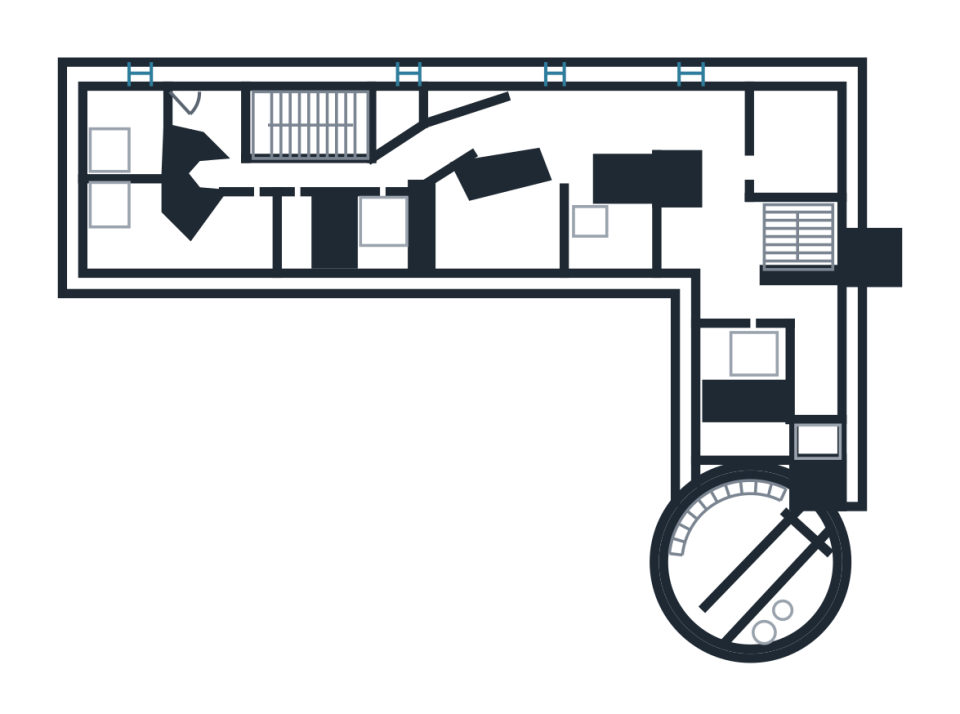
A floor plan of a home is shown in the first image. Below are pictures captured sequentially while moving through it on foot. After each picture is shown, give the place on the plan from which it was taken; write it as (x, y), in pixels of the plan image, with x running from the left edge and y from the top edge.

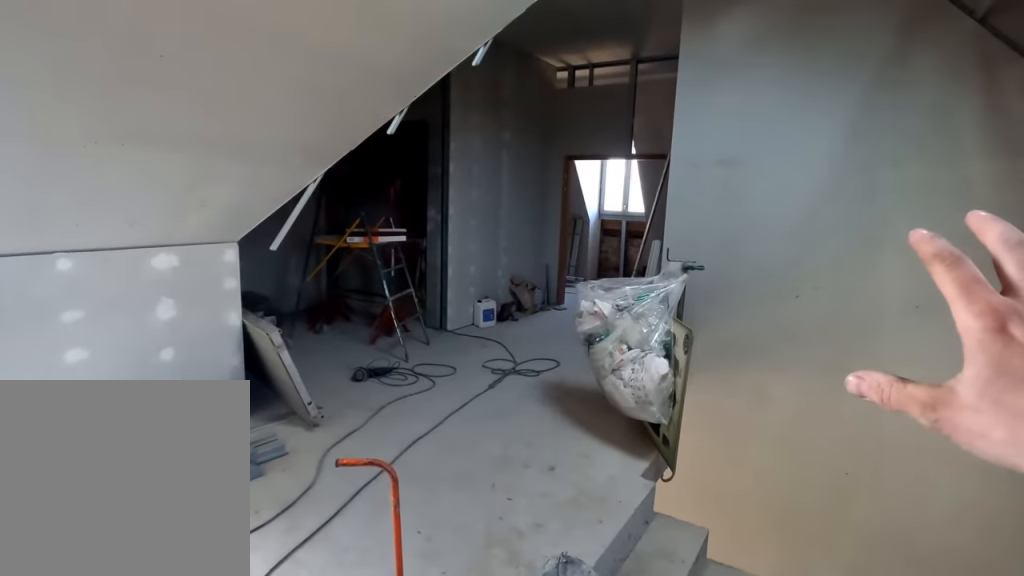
(753, 300)
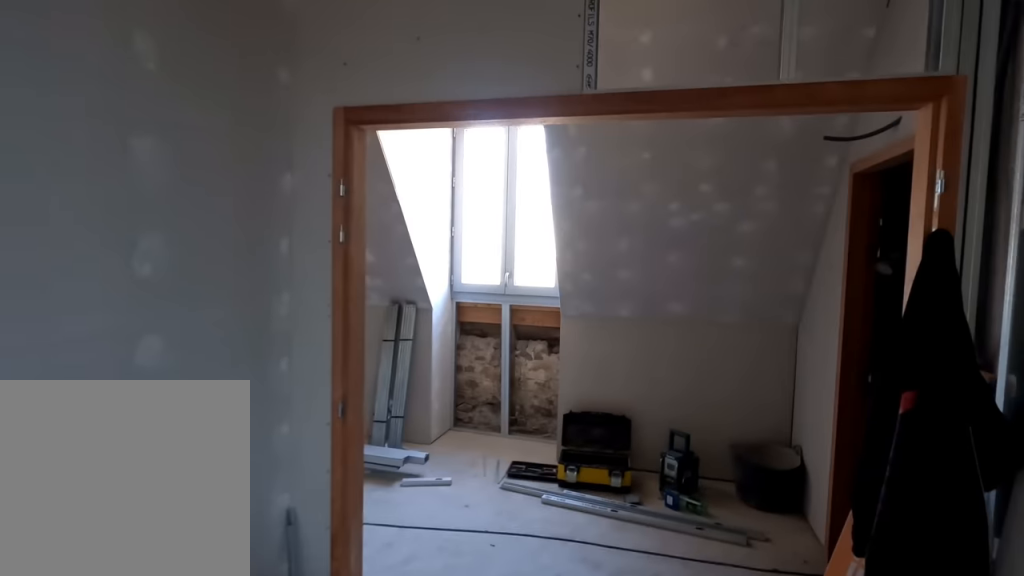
(729, 186)
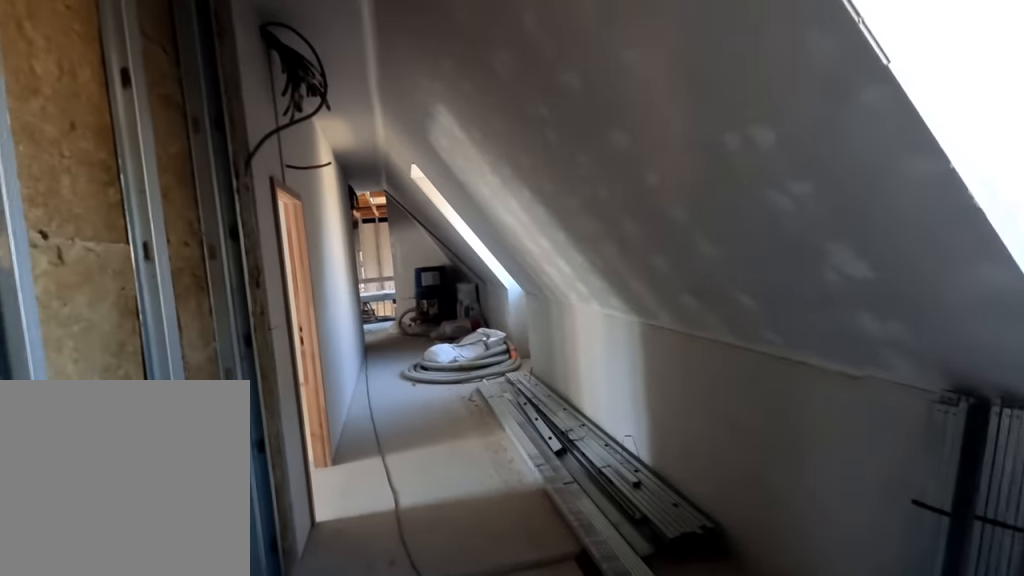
(688, 126)
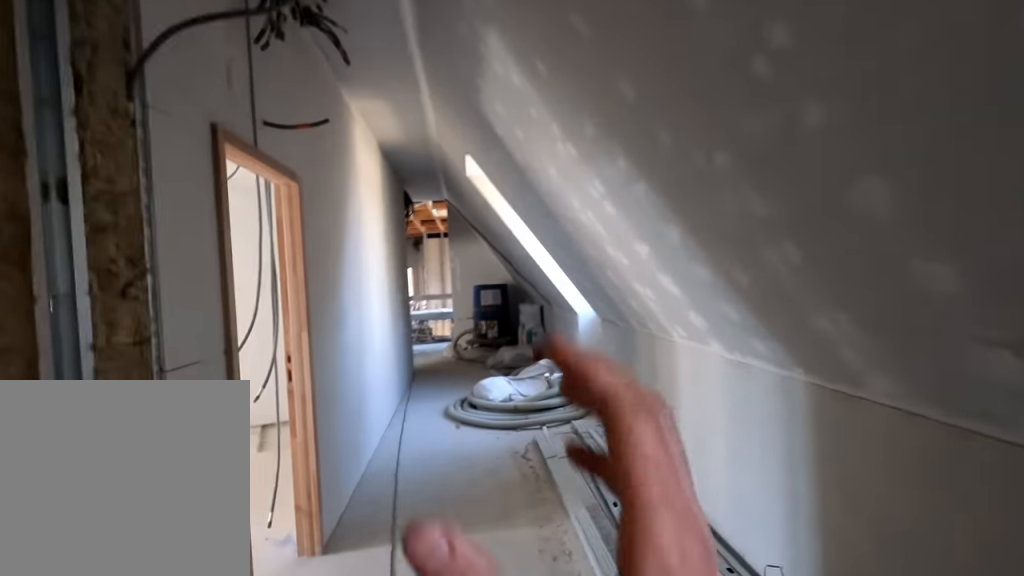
(664, 126)
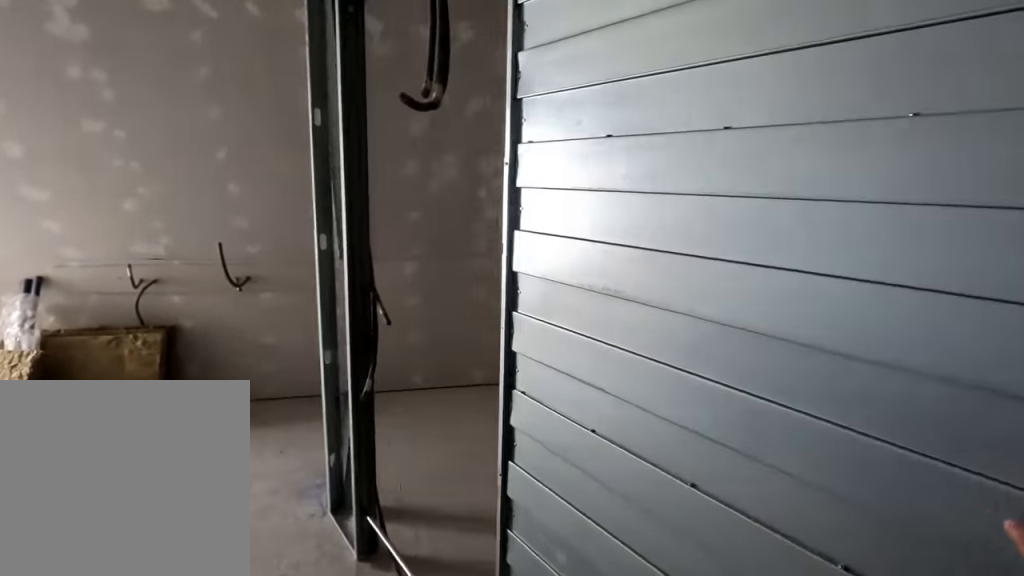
(497, 171)
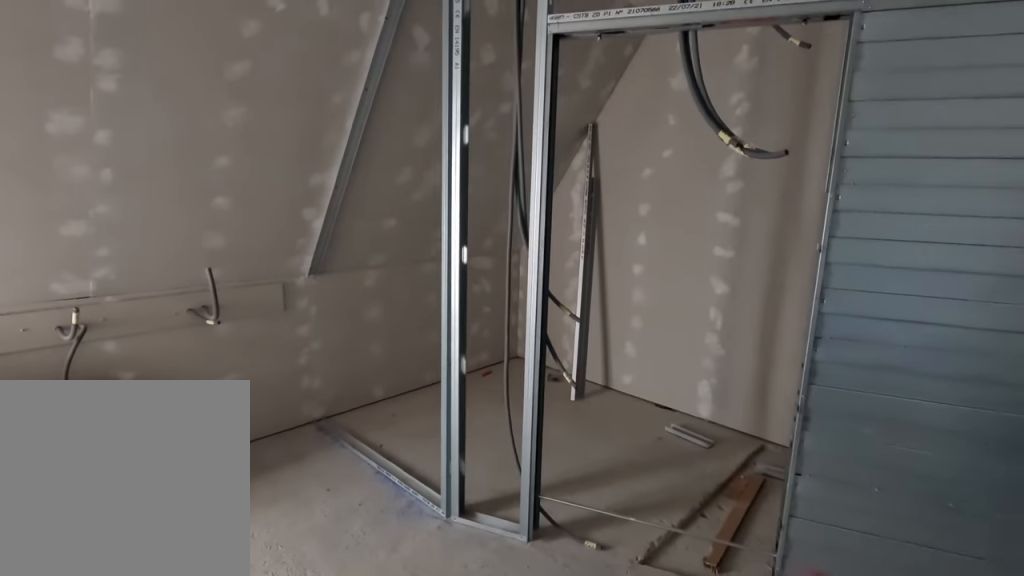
(519, 193)
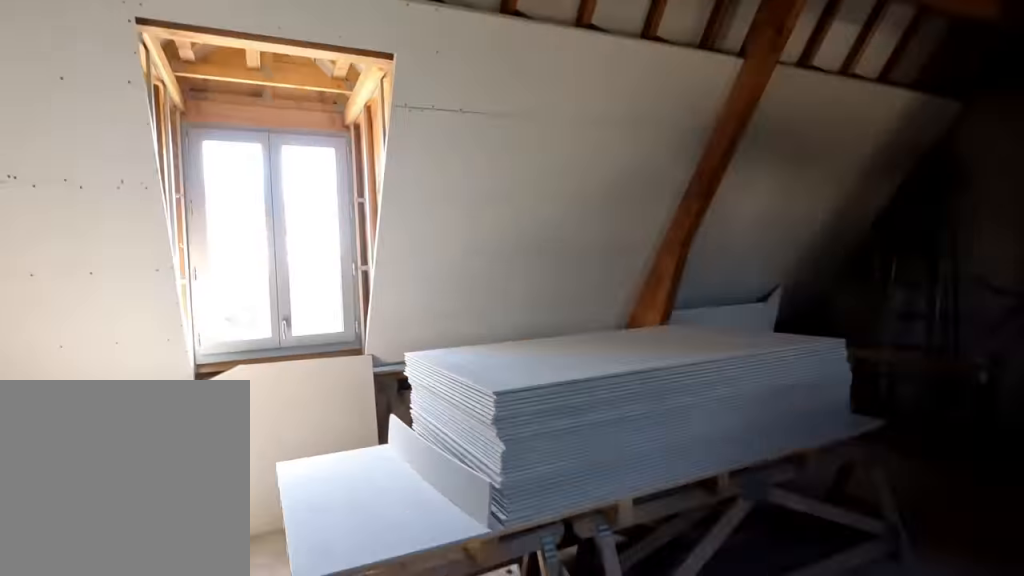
(390, 167)
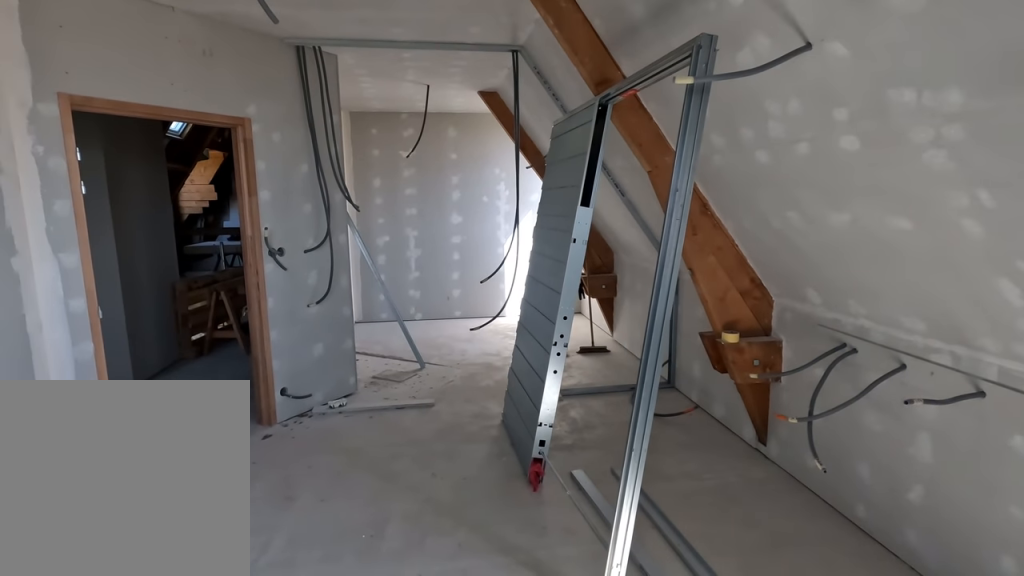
(123, 226)
